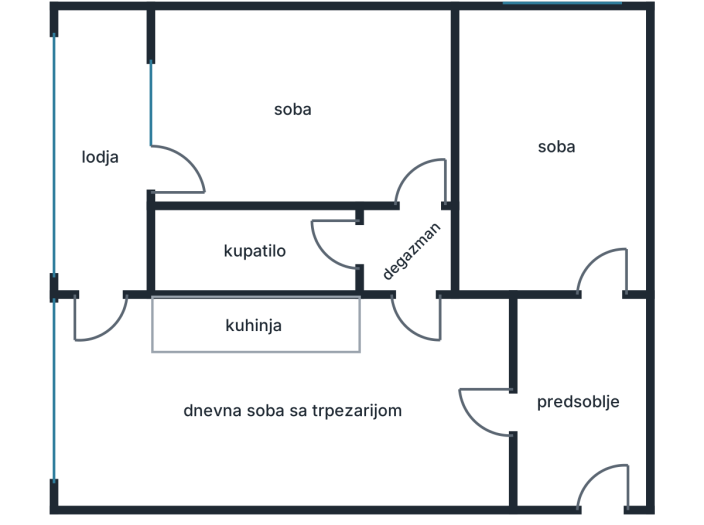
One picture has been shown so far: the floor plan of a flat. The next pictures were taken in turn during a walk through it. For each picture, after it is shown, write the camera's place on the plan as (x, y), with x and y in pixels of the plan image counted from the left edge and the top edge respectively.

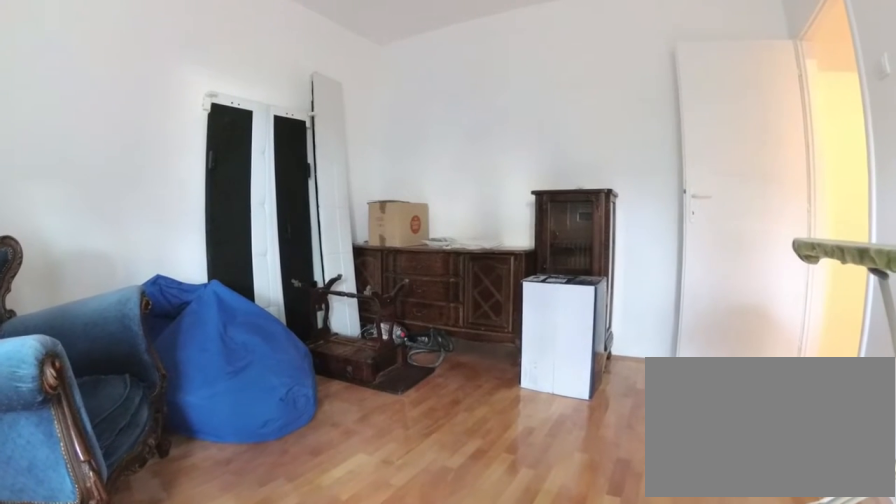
(195, 173)
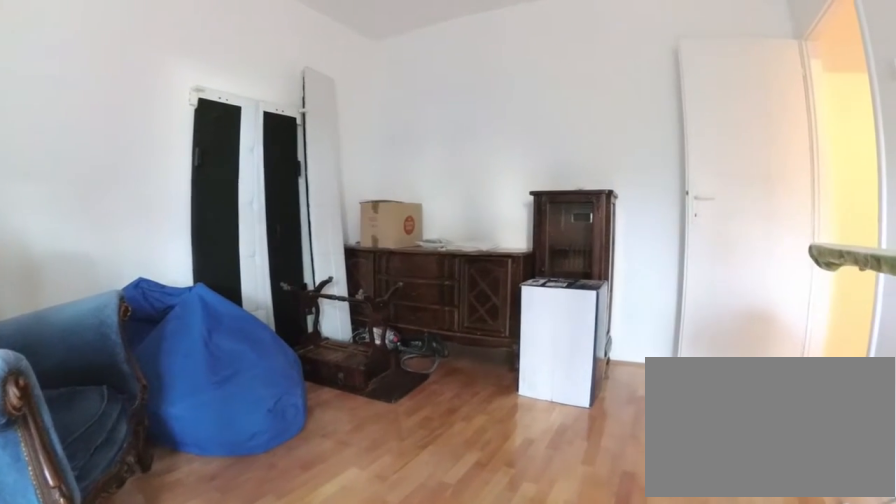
(204, 173)
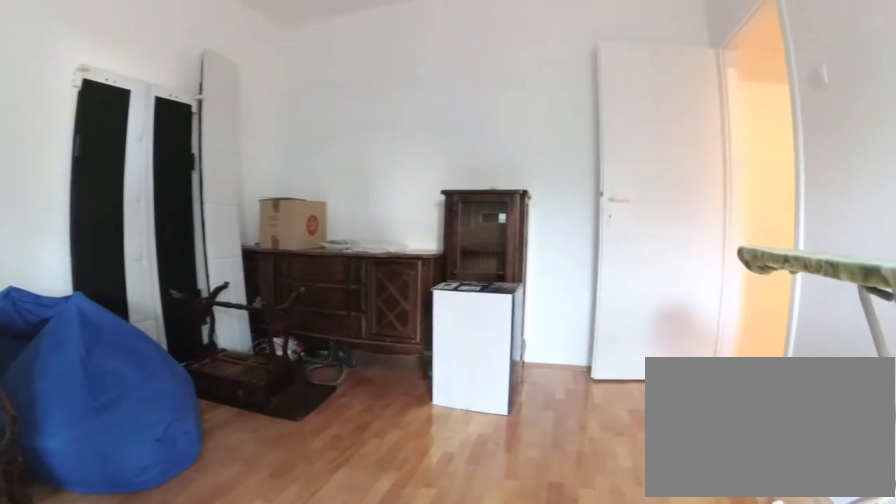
(221, 173)
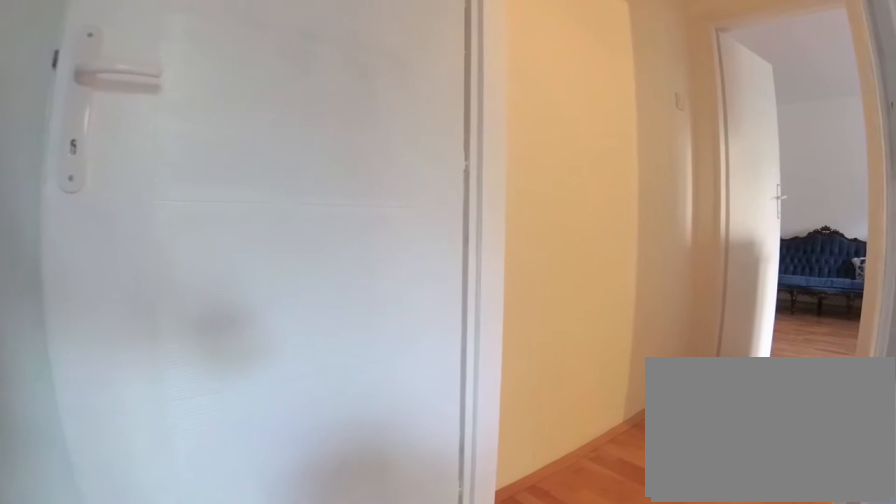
(345, 167)
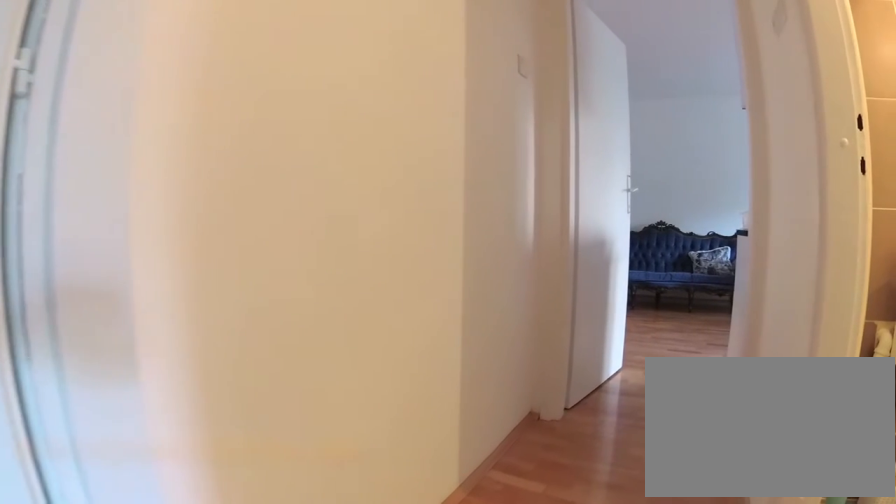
(416, 174)
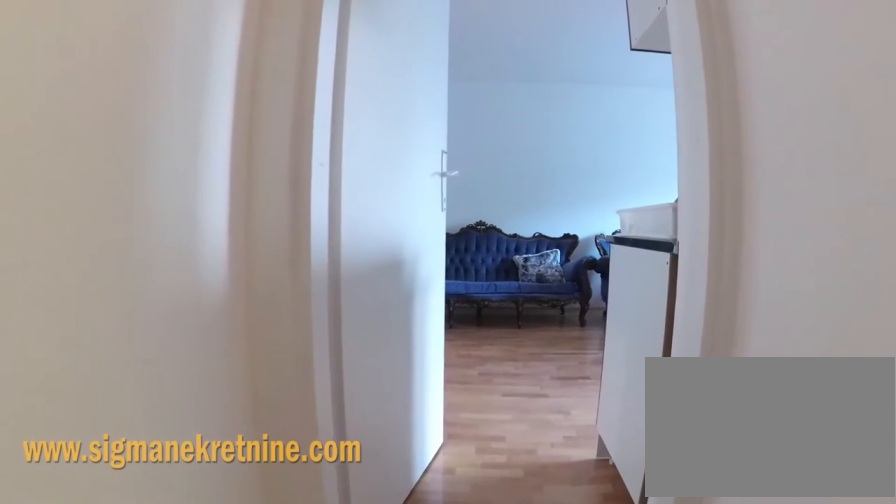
(419, 220)
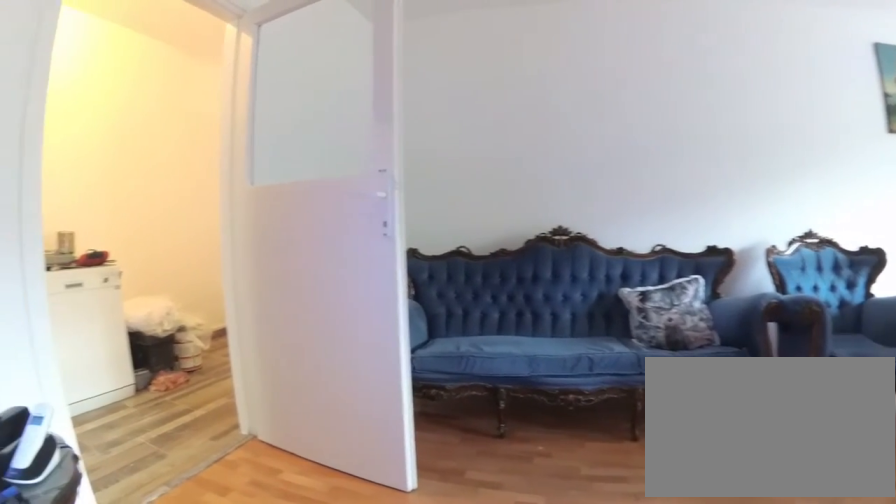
(411, 312)
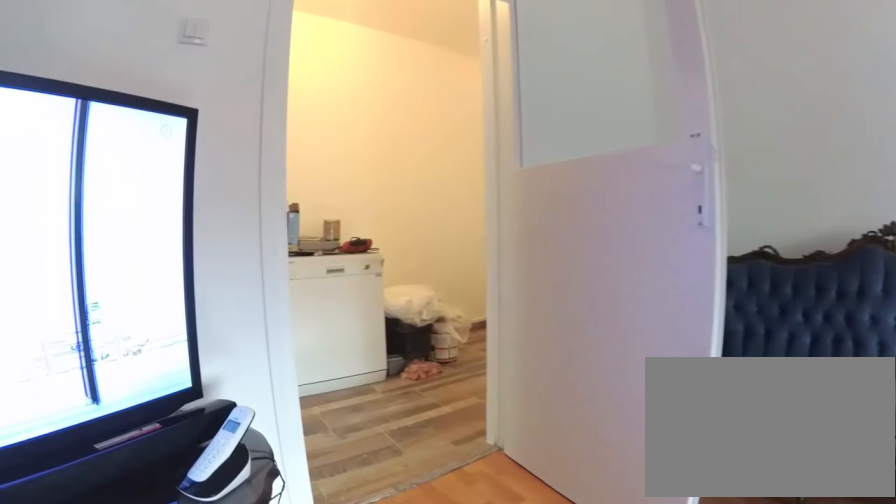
(409, 324)
